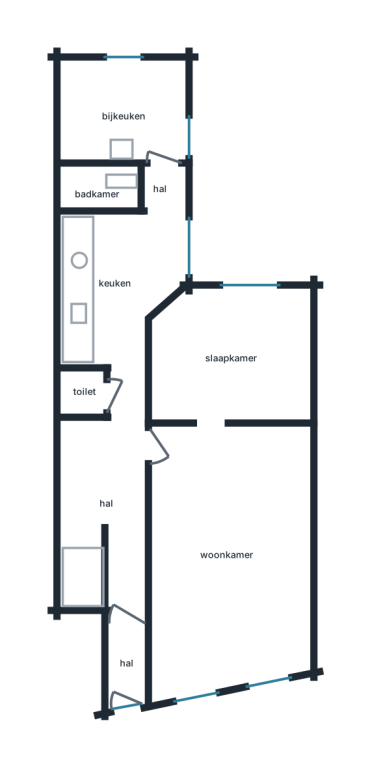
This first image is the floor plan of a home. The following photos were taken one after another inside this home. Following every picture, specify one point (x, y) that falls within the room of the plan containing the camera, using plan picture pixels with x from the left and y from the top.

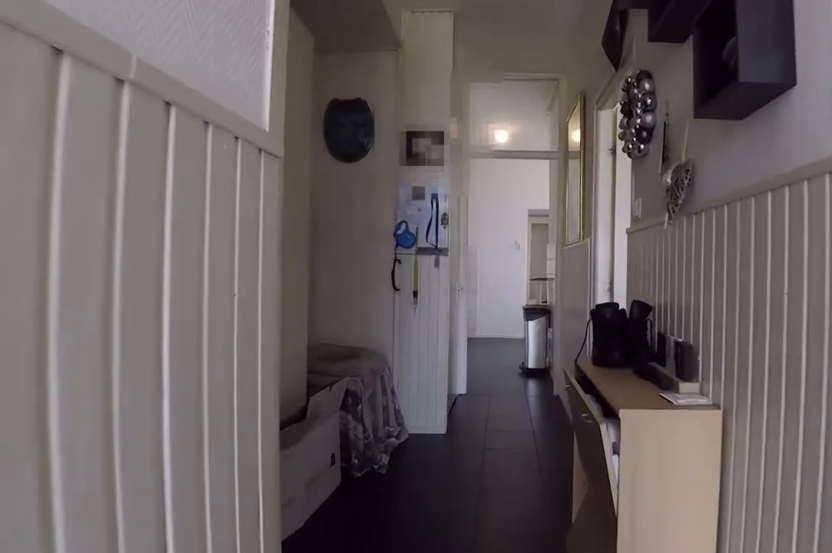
(115, 519)
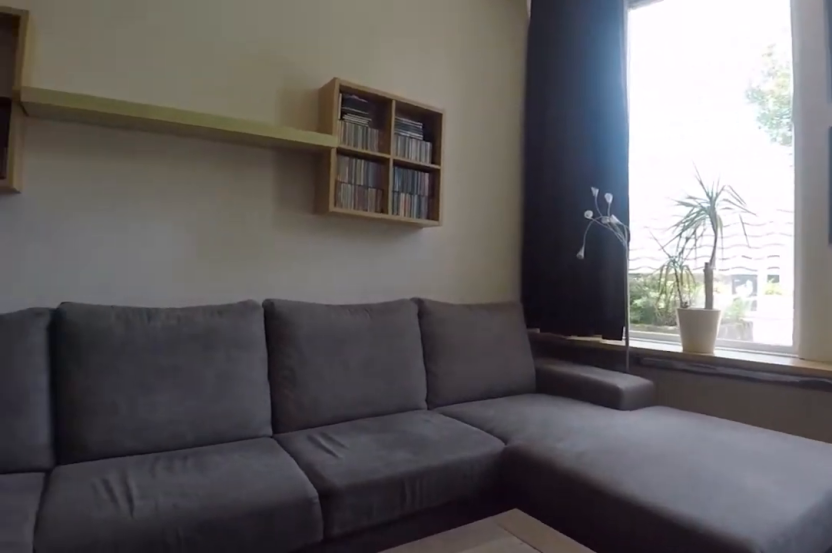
(307, 547)
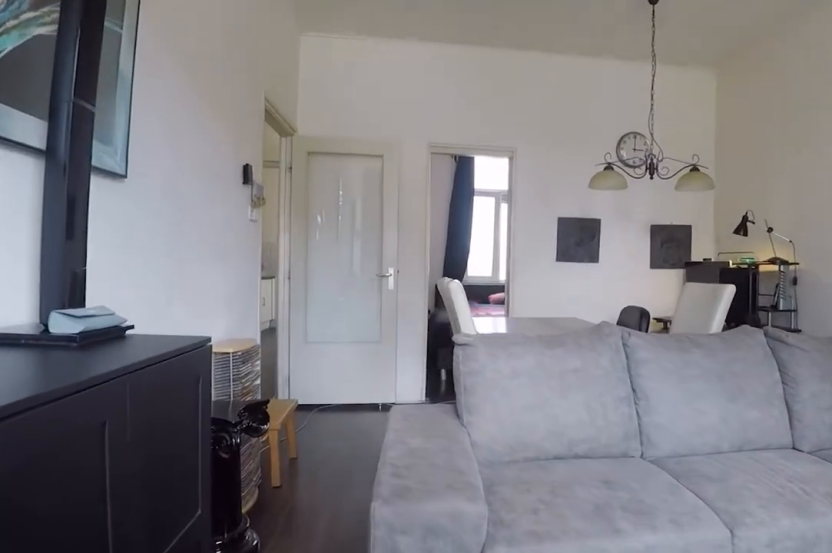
(307, 547)
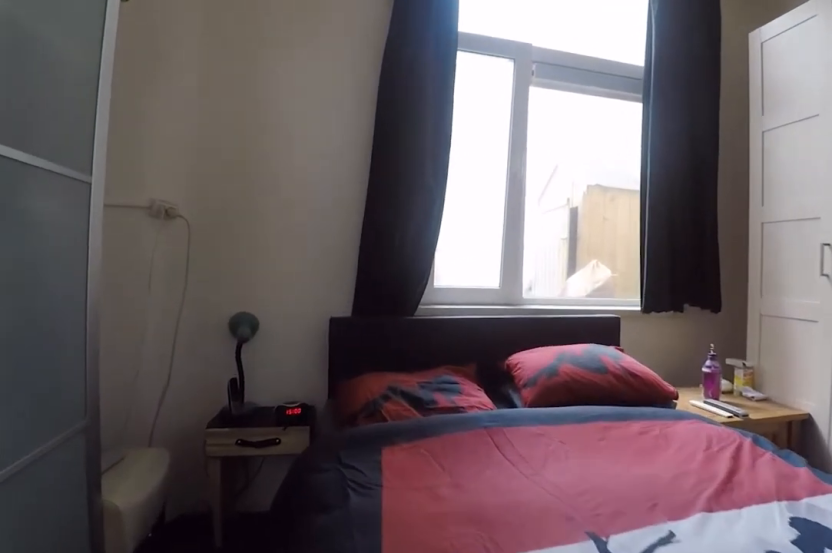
(232, 357)
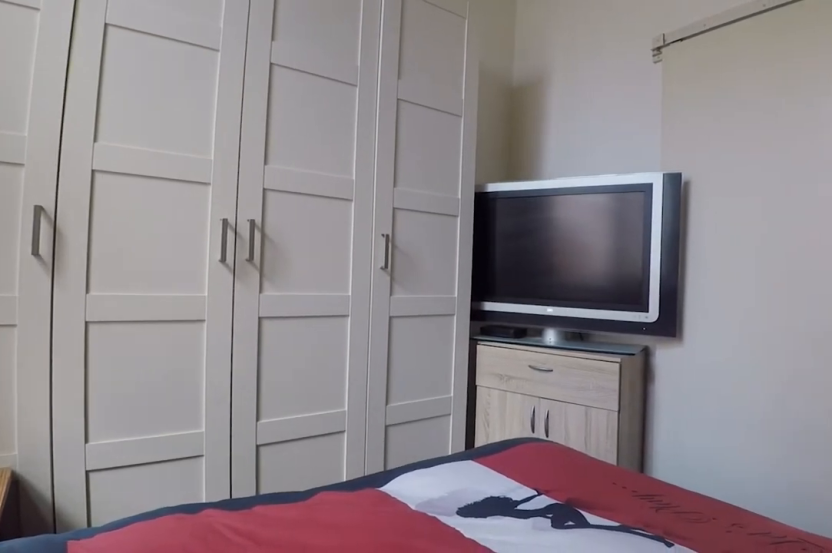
(232, 357)
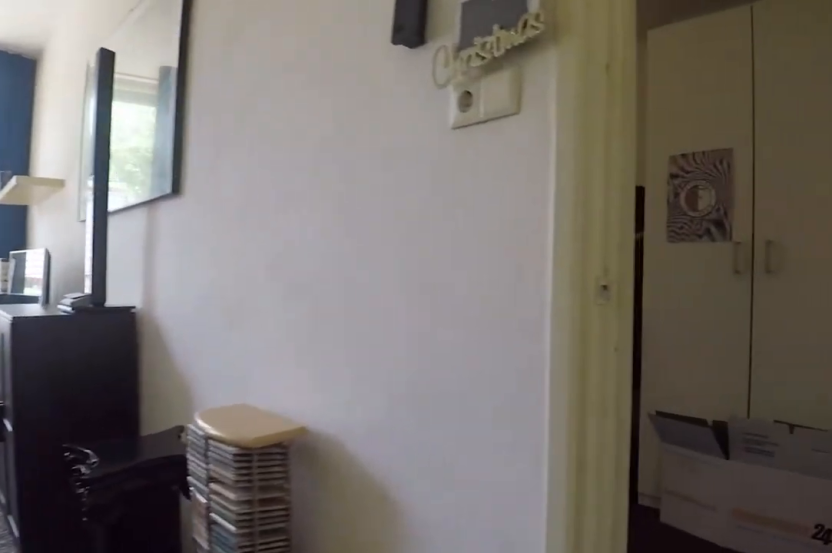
(307, 556)
